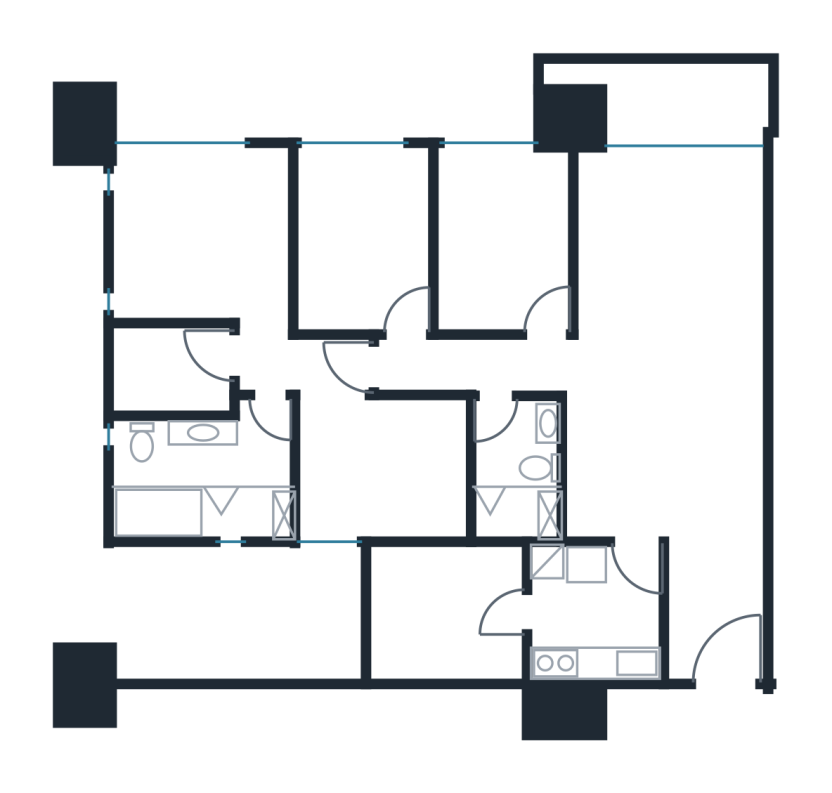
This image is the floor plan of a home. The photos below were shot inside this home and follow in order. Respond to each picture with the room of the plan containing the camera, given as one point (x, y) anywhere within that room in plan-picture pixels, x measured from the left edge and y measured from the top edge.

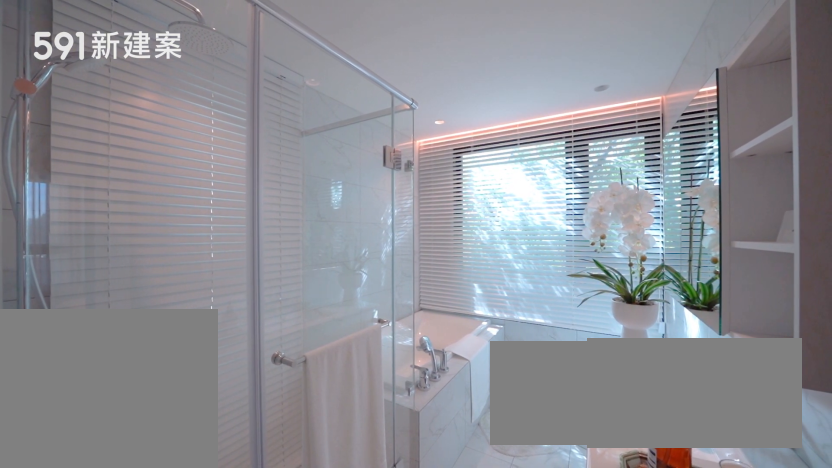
(194, 474)
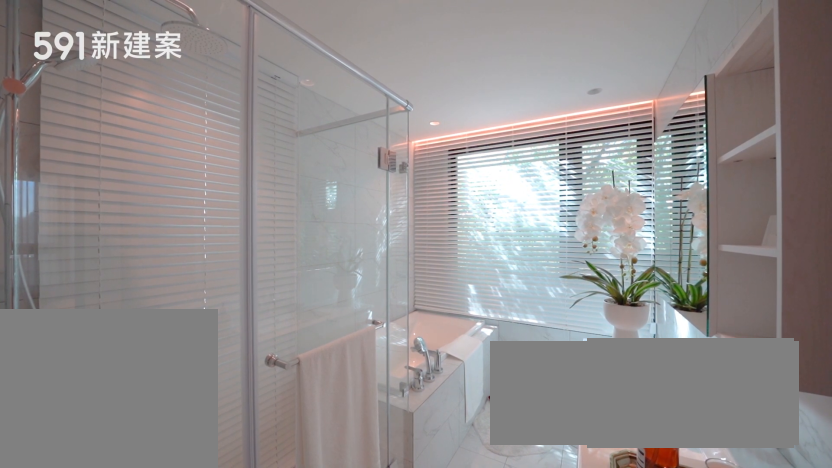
(194, 474)
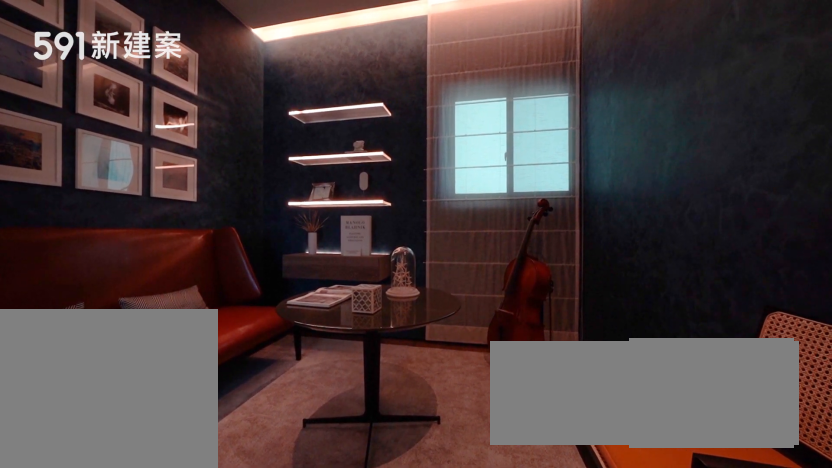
(389, 471)
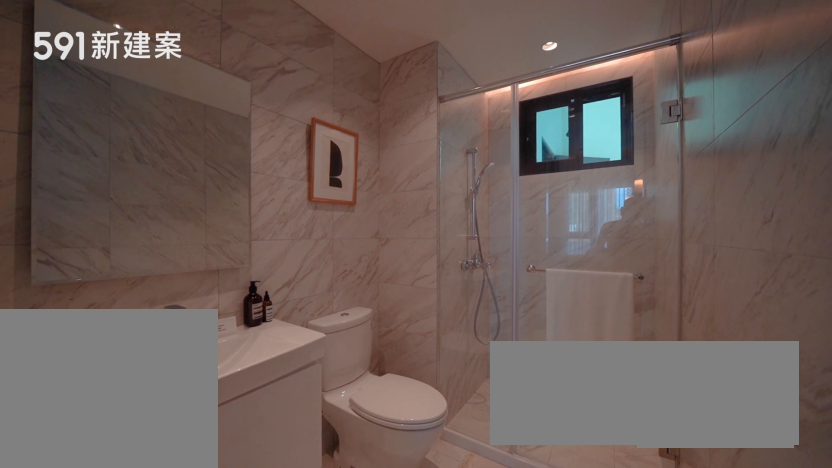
(513, 475)
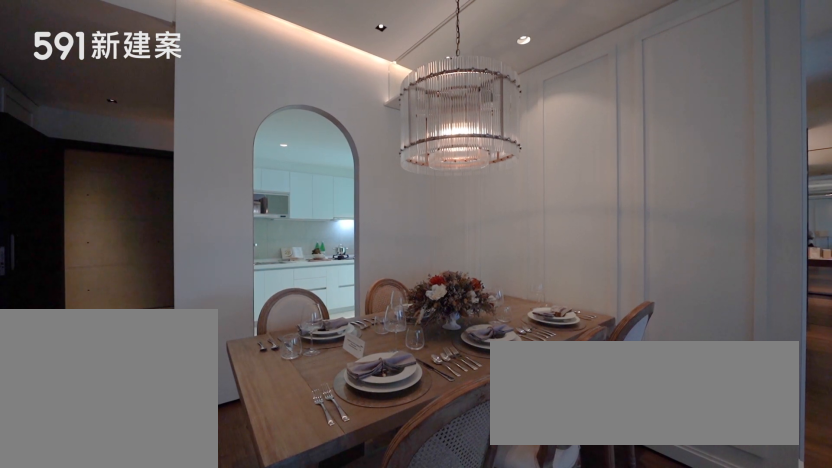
(661, 468)
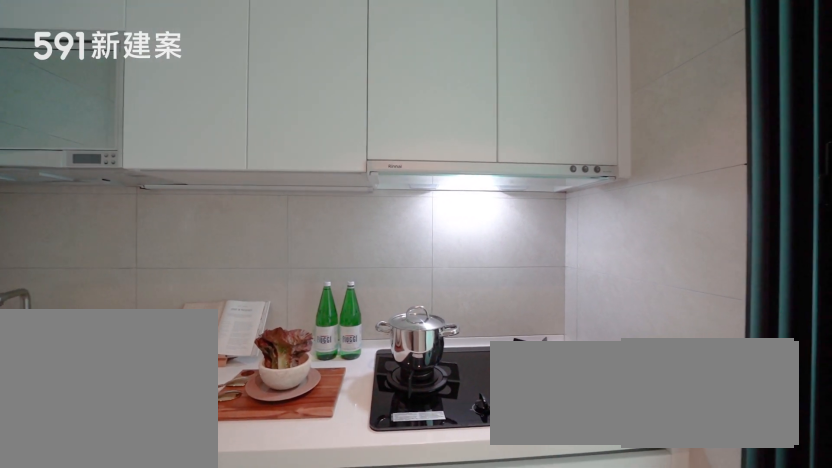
(592, 614)
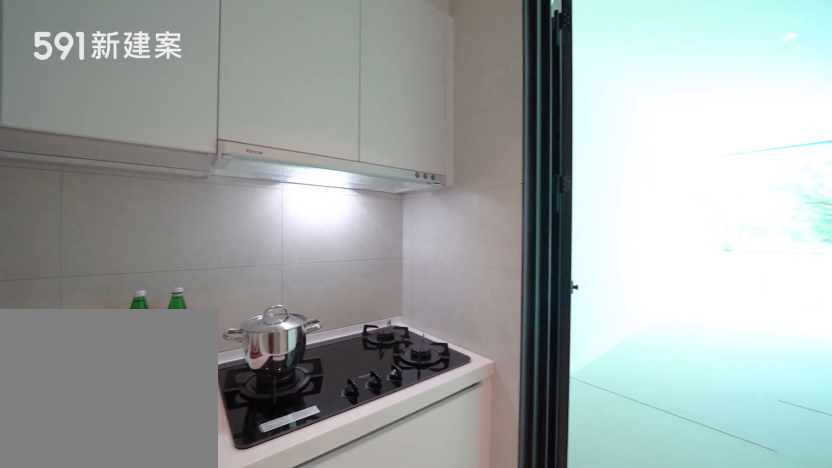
(592, 614)
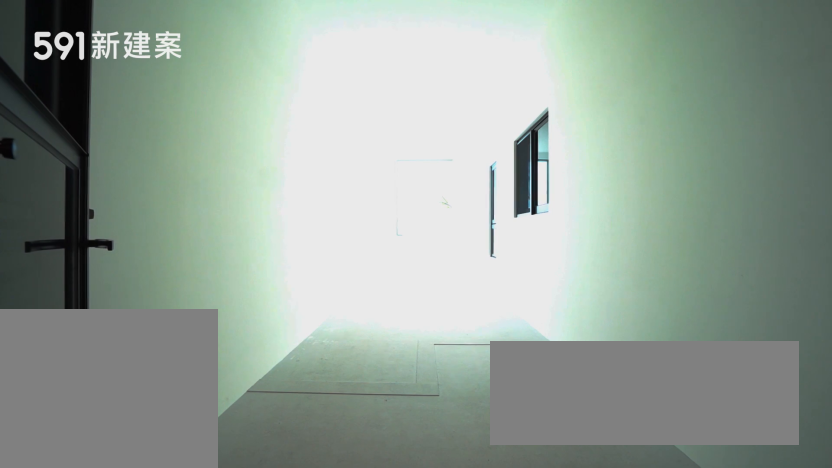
(450, 606)
